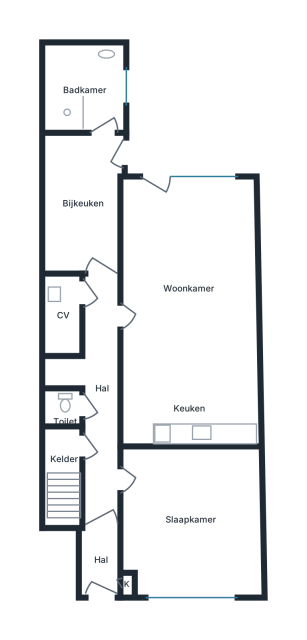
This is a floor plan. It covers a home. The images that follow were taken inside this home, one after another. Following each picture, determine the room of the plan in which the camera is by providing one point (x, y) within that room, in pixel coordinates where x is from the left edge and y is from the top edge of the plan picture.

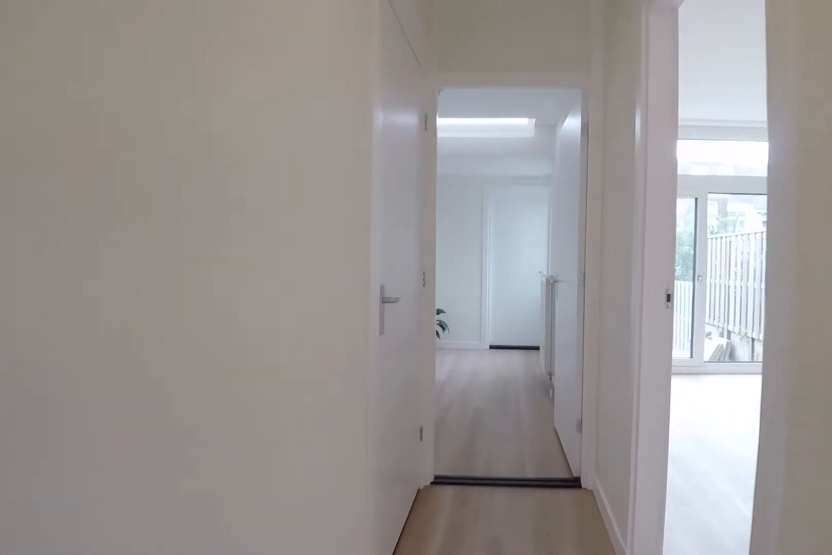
(97, 397)
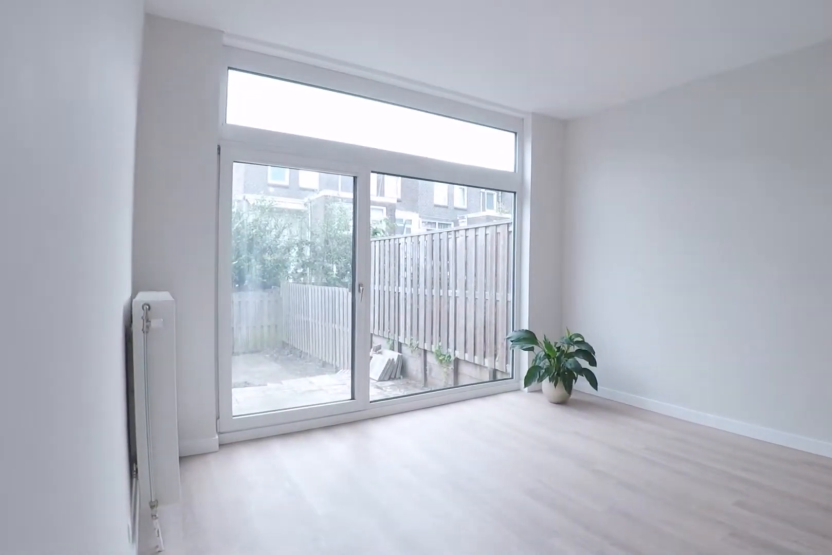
(187, 312)
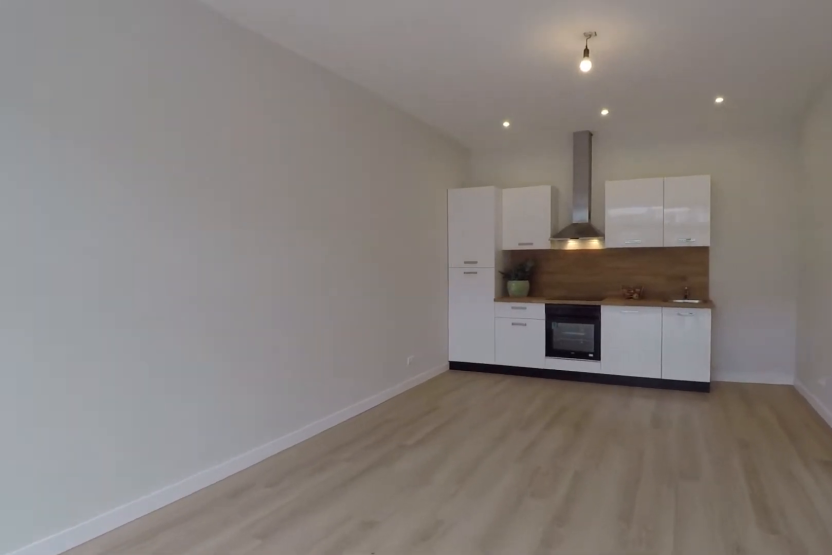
(187, 312)
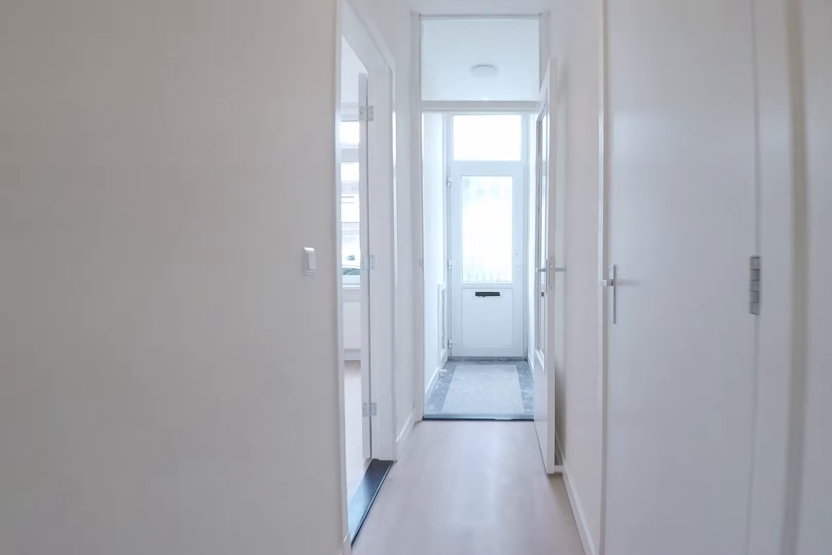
(97, 397)
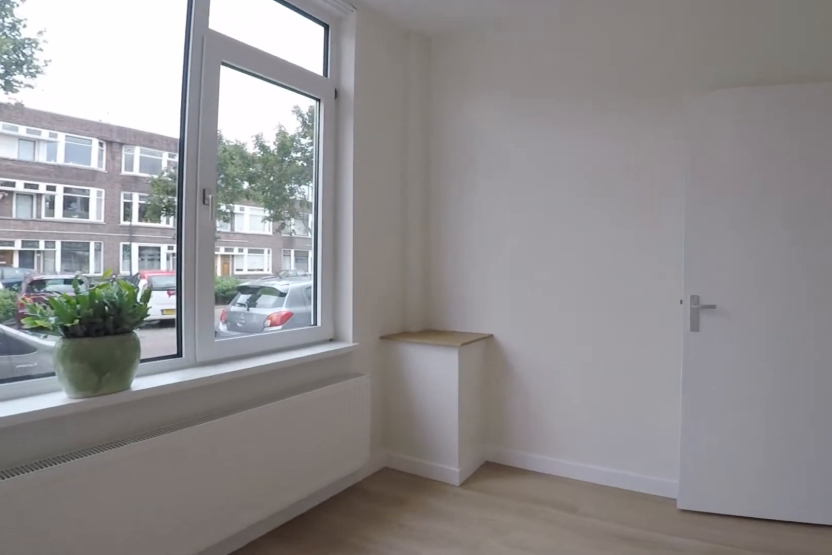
(191, 520)
